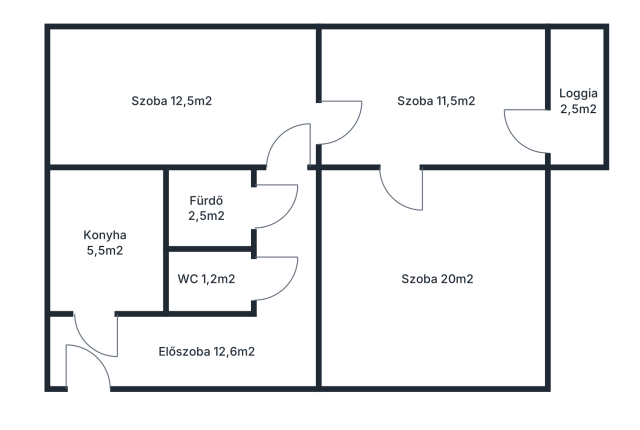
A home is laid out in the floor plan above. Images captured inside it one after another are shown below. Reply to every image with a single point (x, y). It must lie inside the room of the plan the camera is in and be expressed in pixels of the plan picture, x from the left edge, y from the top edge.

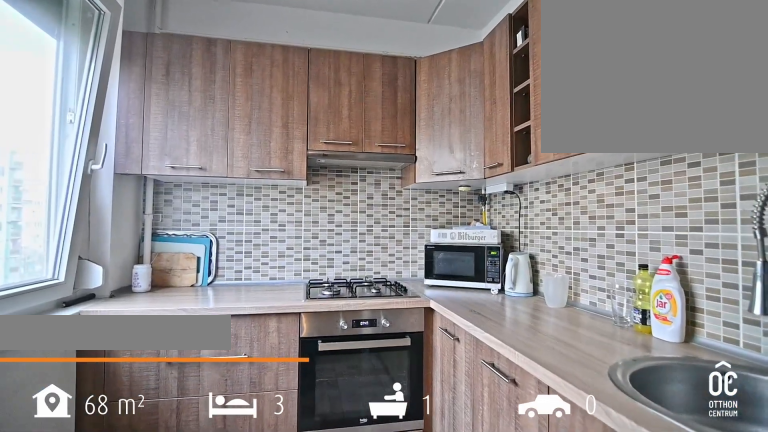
(104, 243)
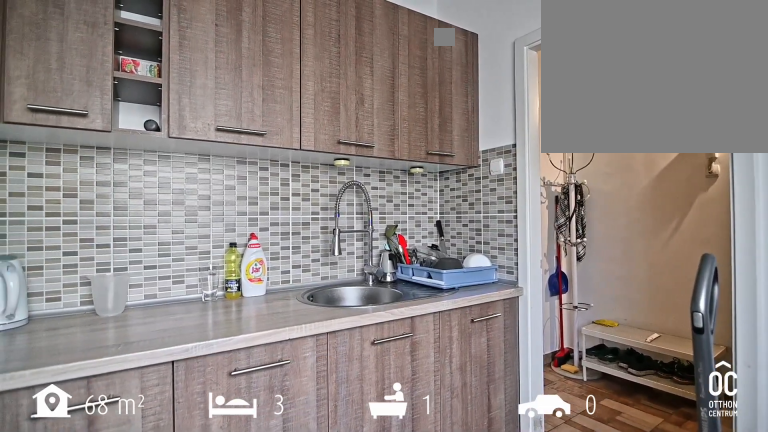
(104, 243)
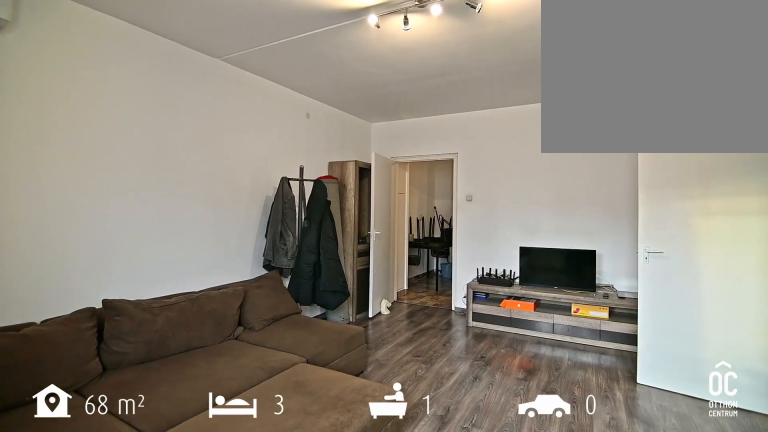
(434, 282)
